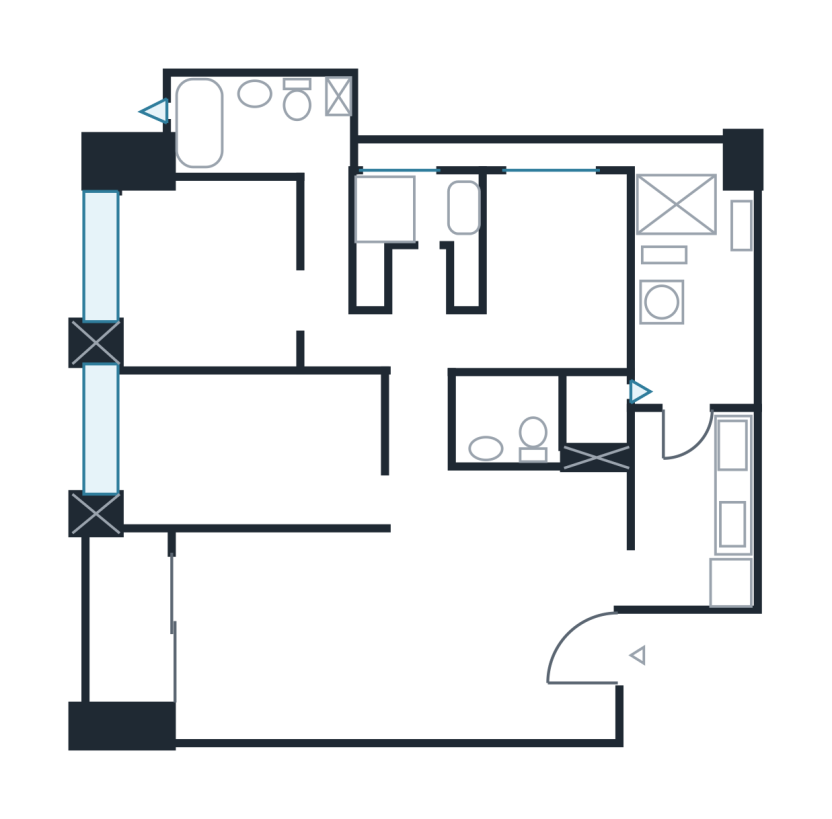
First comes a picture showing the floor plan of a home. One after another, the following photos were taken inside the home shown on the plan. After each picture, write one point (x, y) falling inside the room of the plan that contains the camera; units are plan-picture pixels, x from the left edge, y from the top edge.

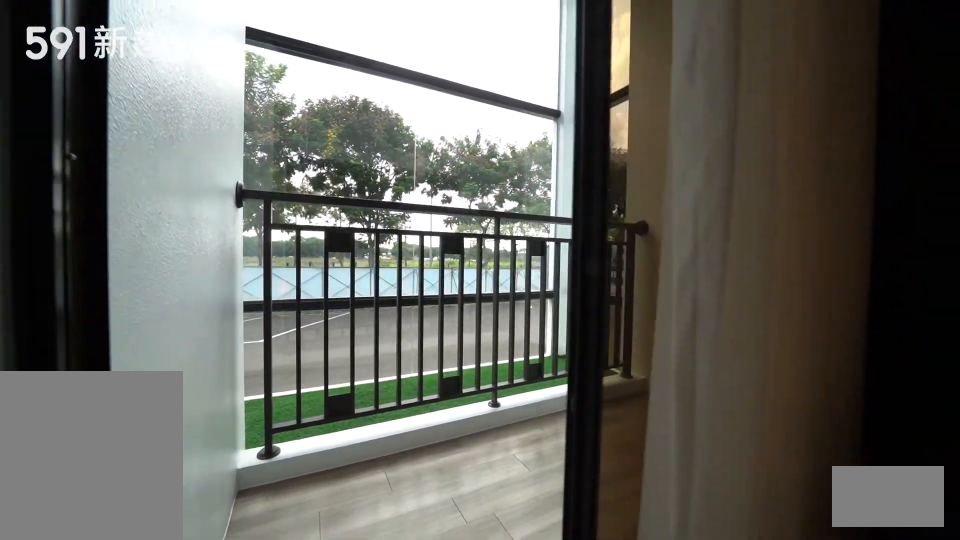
(122, 618)
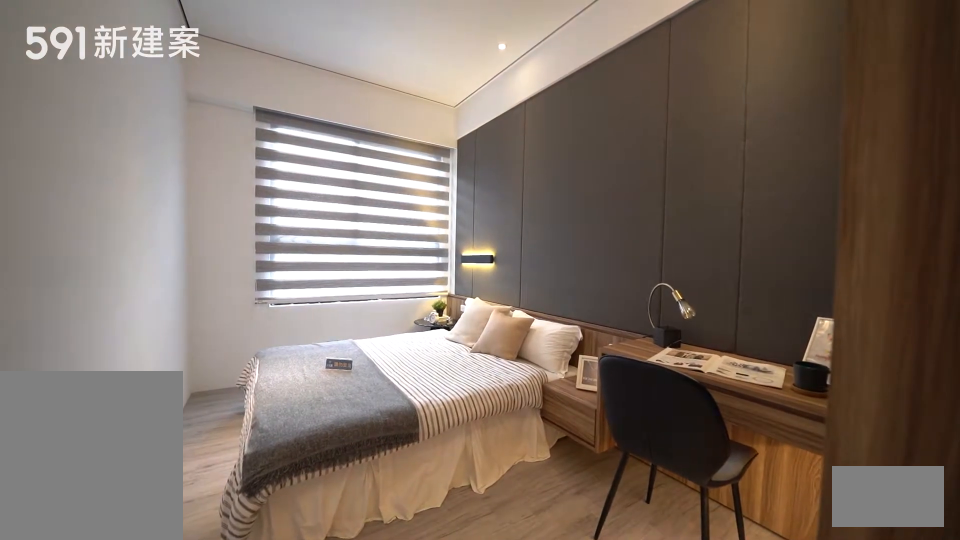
(246, 450)
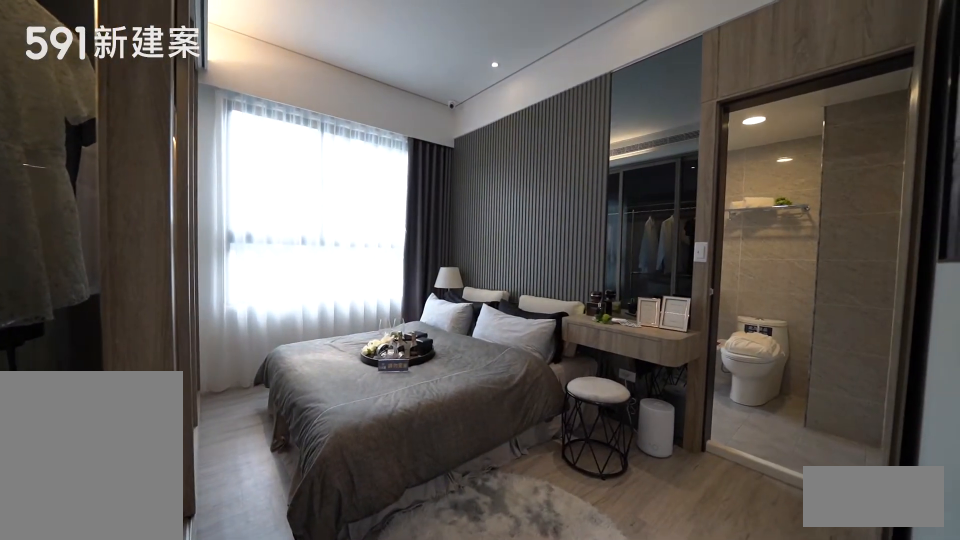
(237, 274)
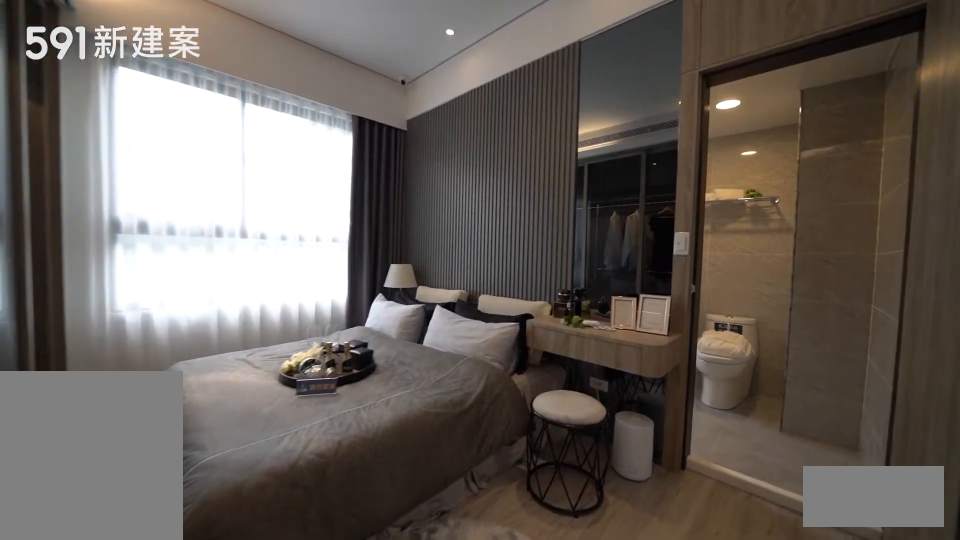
(237, 274)
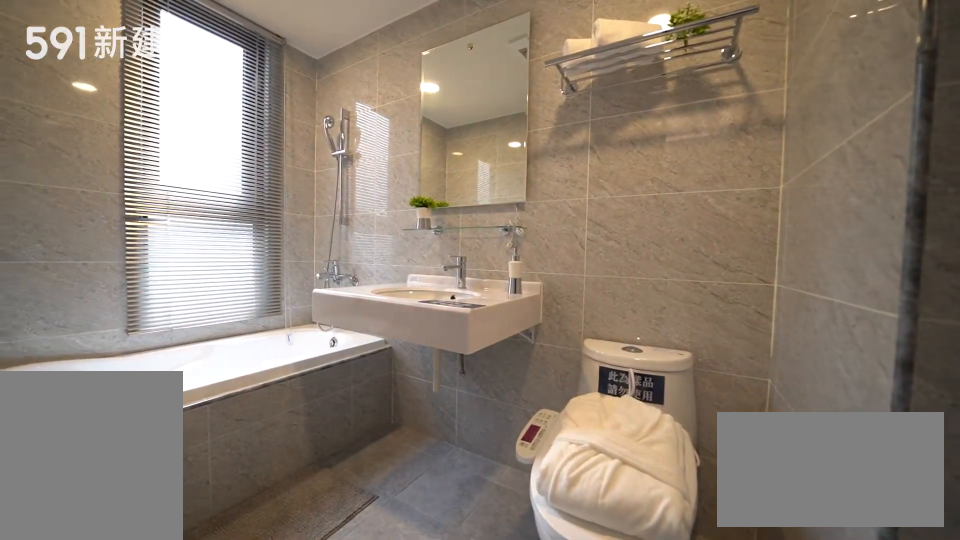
(259, 120)
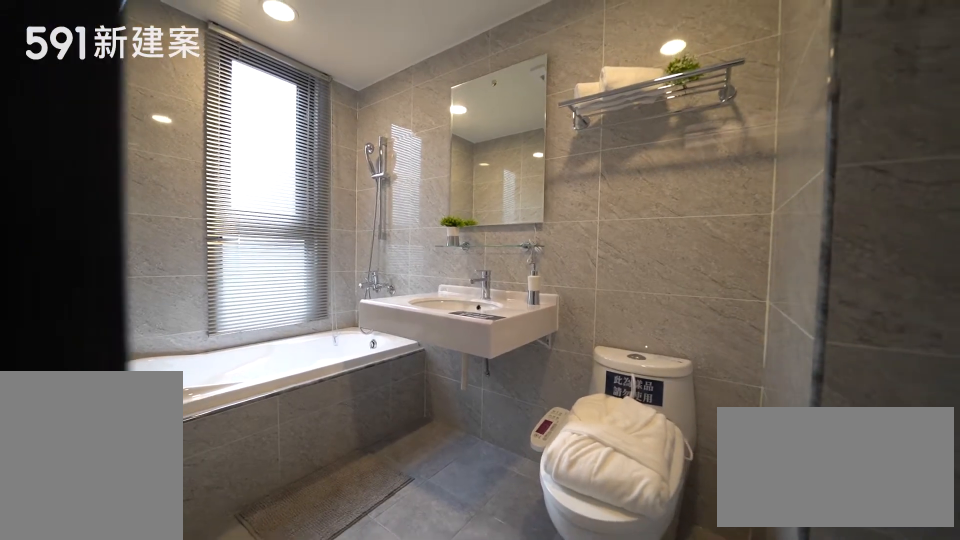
(259, 120)
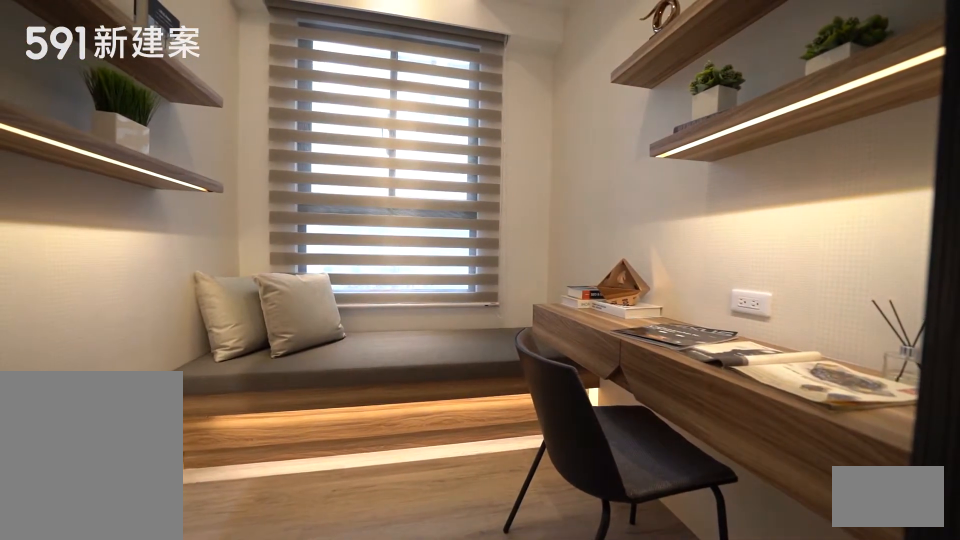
(416, 240)
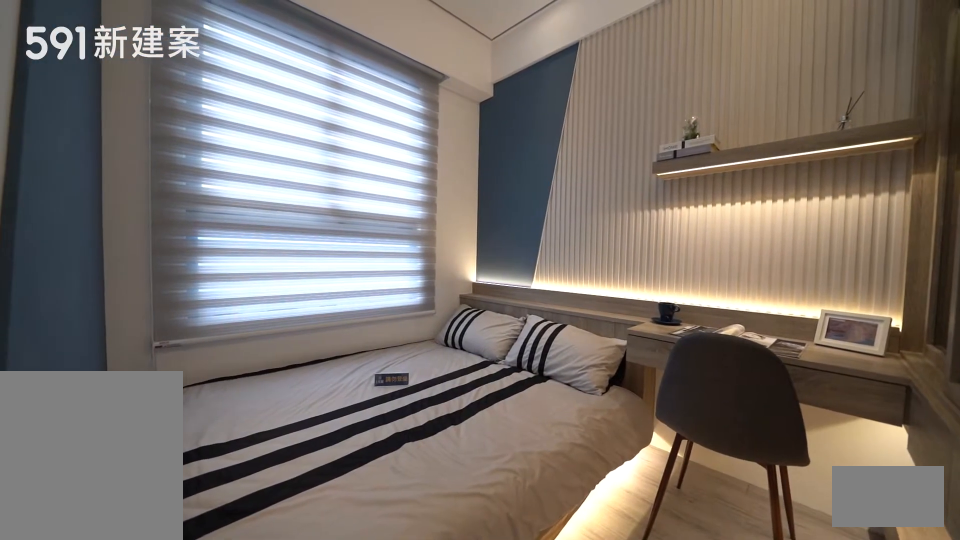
(553, 275)
